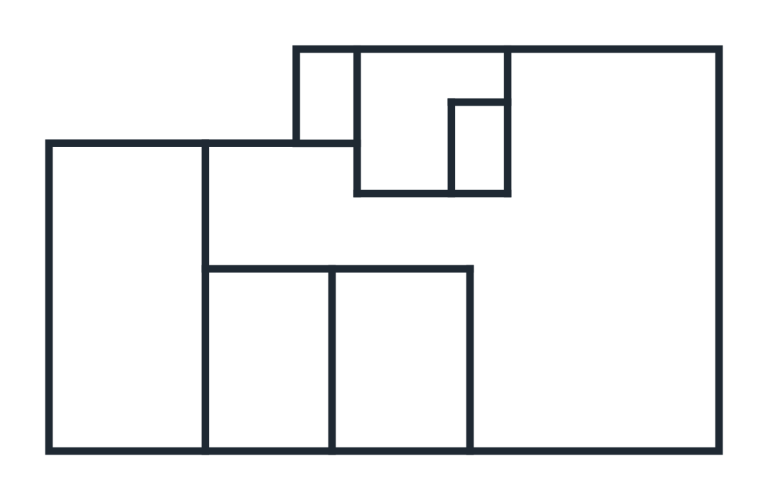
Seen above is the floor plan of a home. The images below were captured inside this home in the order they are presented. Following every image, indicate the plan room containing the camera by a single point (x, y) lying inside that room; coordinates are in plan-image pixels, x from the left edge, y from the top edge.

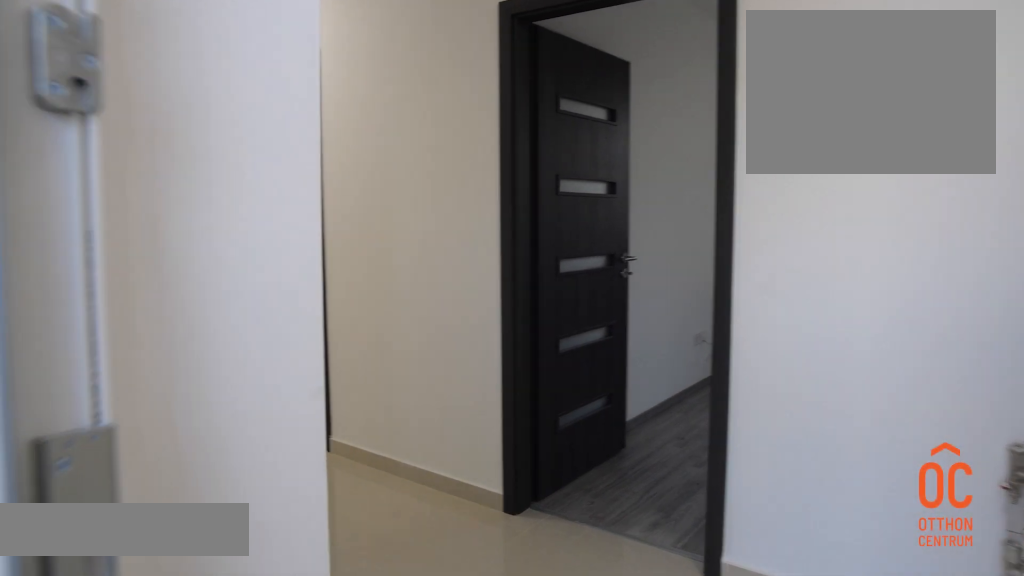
(286, 220)
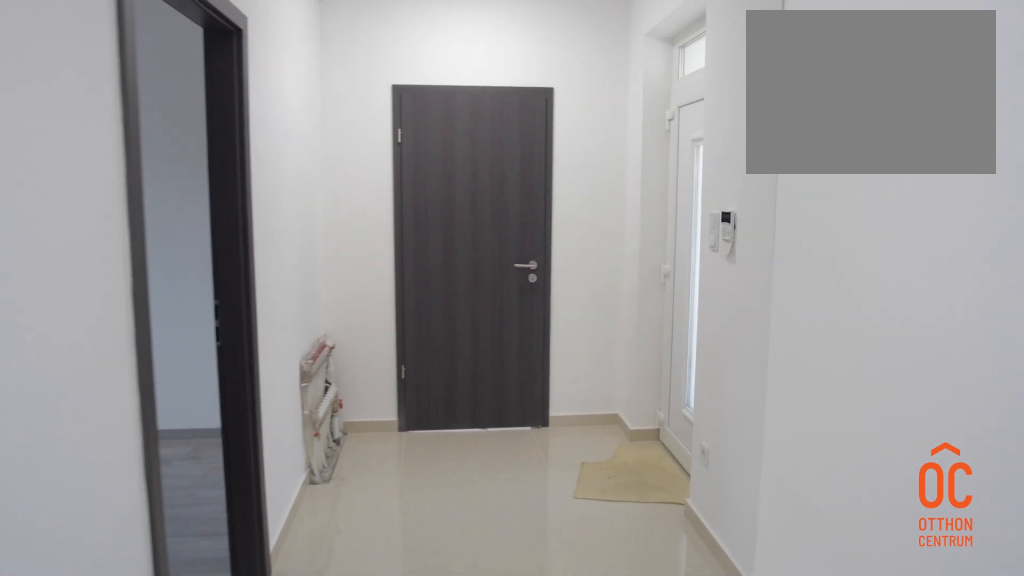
(286, 220)
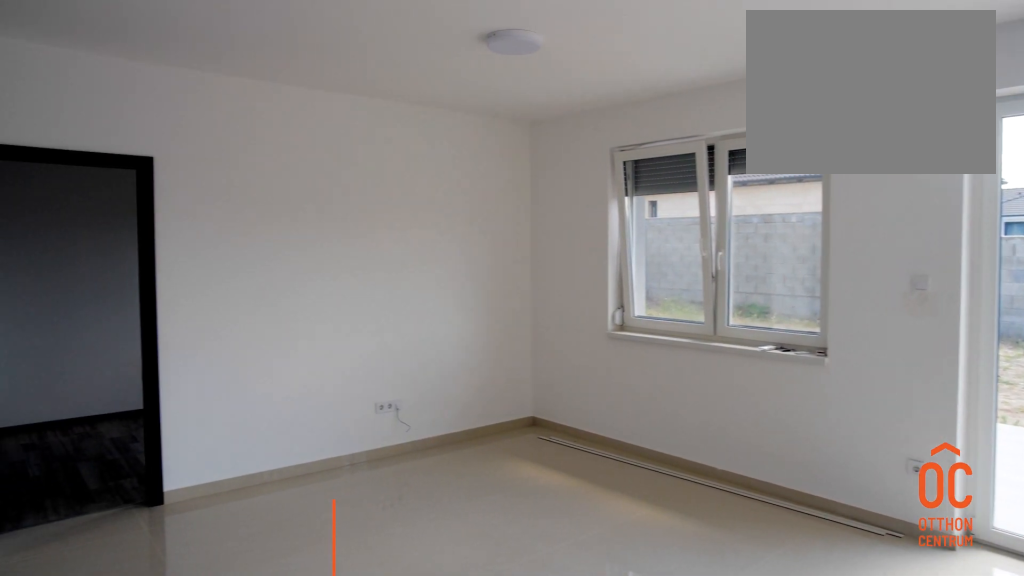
(610, 337)
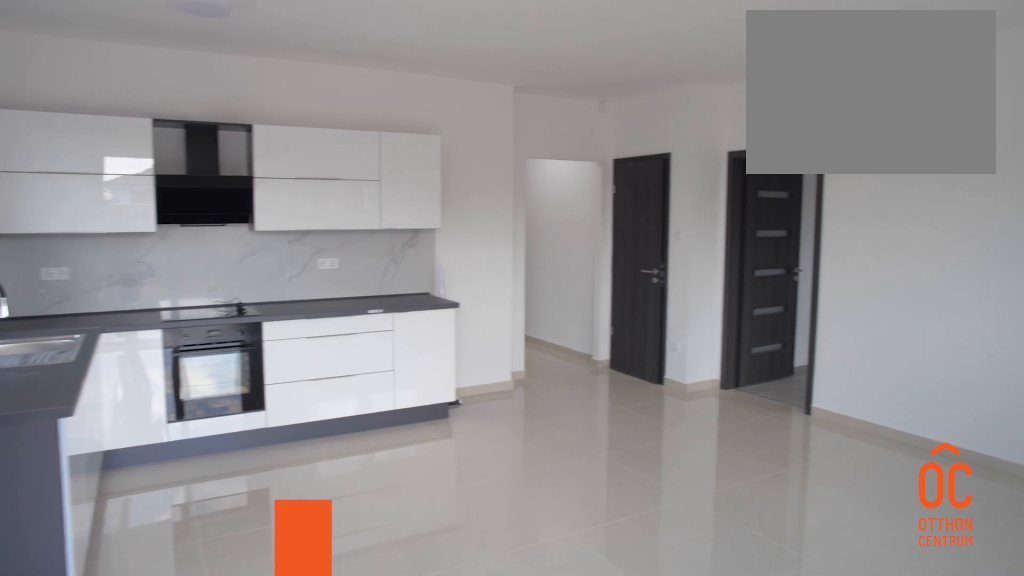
(531, 374)
